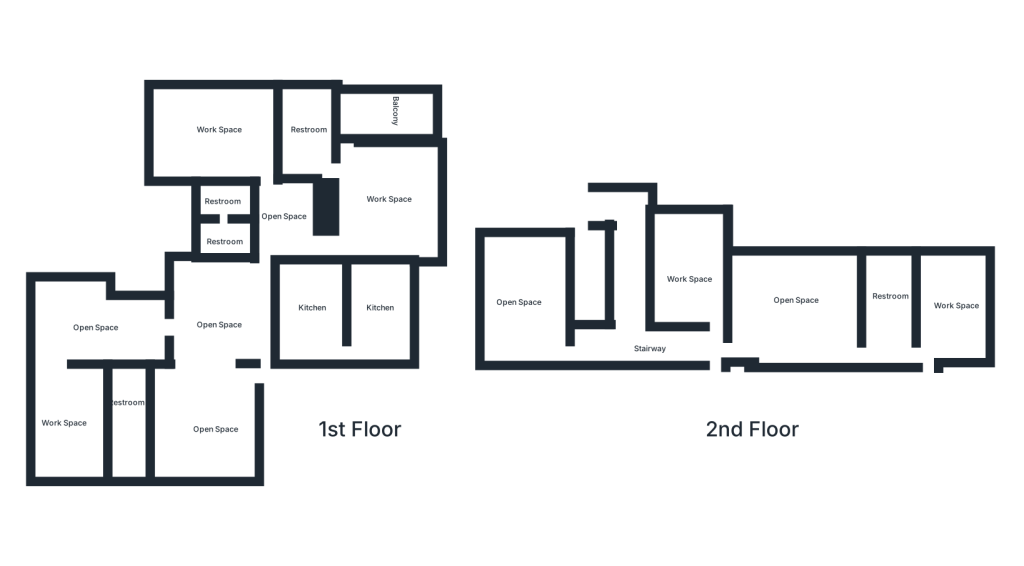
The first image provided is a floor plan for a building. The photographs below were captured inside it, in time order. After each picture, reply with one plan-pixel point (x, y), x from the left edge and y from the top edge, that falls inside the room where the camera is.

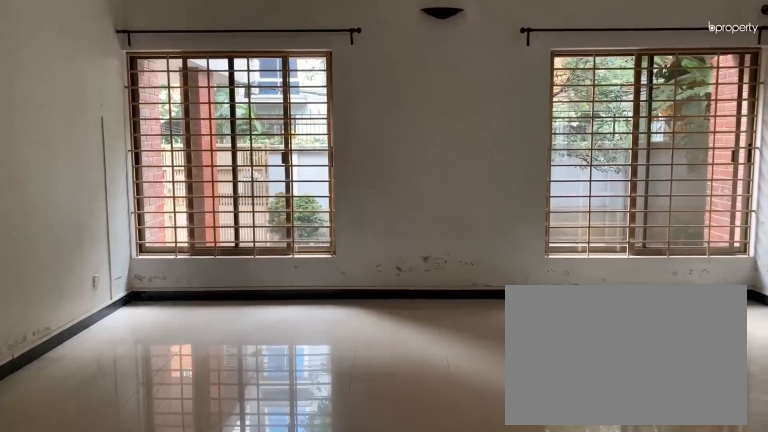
(202, 428)
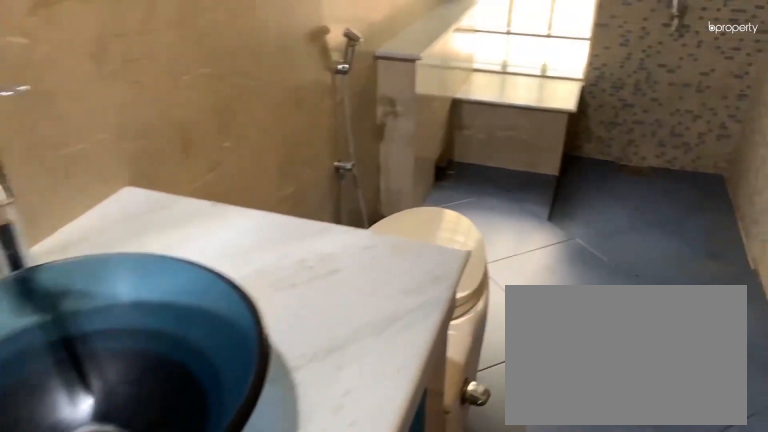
(134, 411)
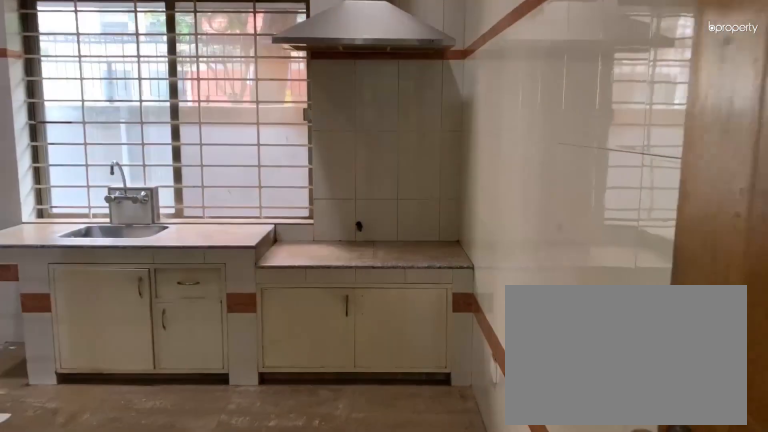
(382, 318)
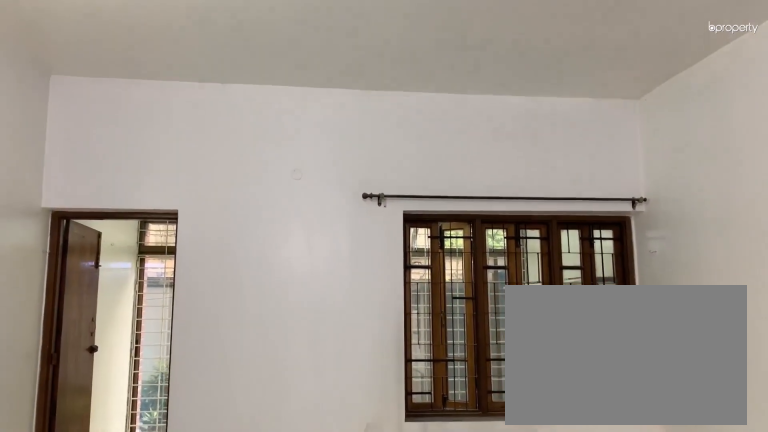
(383, 190)
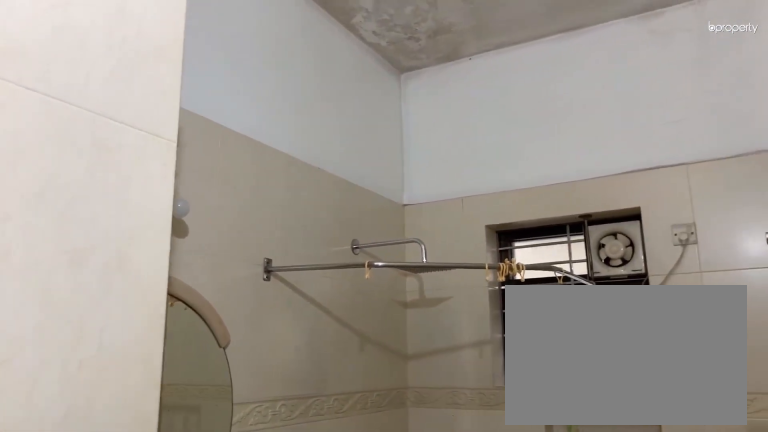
(309, 147)
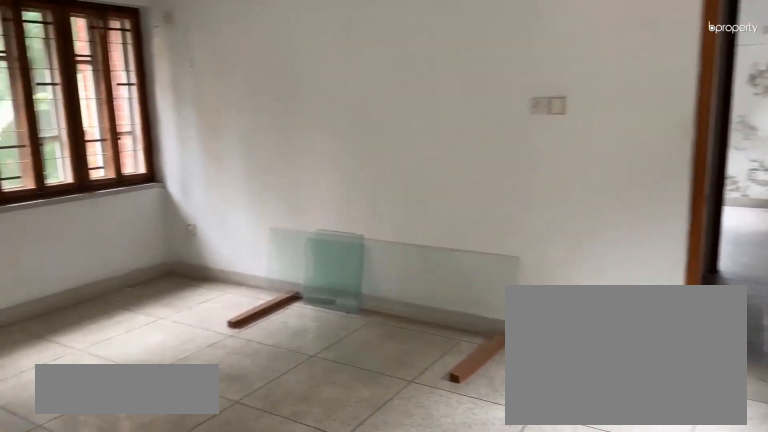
(801, 310)
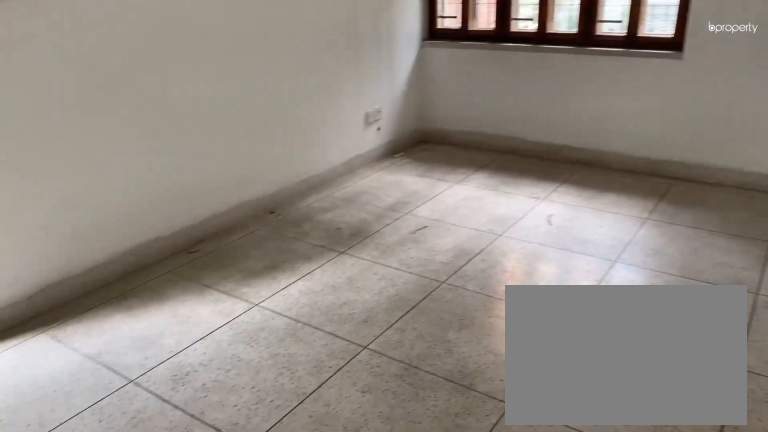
(801, 310)
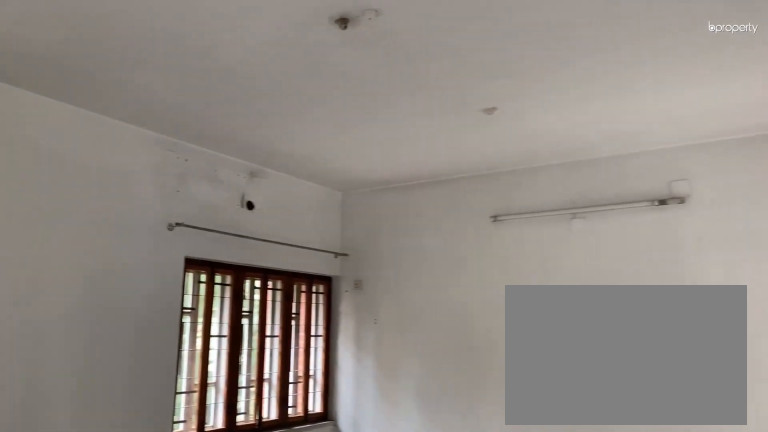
(804, 315)
